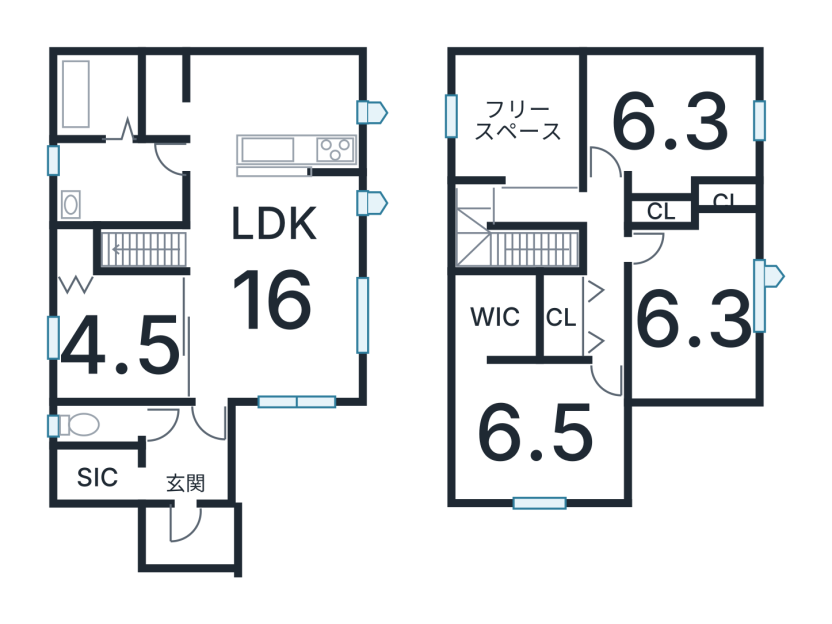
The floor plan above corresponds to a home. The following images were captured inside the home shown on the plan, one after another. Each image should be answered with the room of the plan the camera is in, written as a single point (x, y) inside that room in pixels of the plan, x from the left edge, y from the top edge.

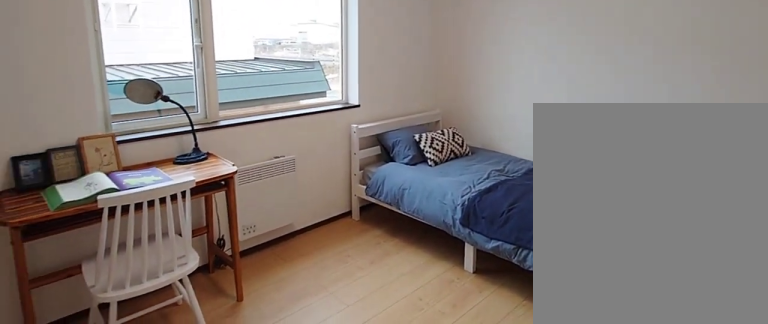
(691, 326)
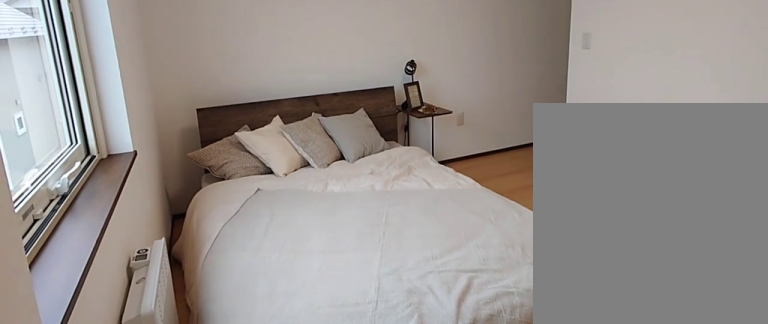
(537, 437)
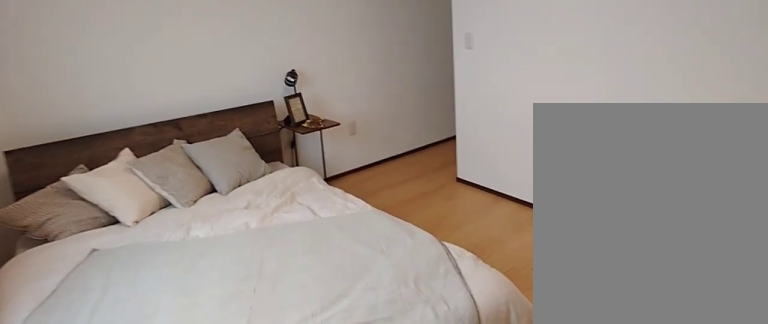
(537, 437)
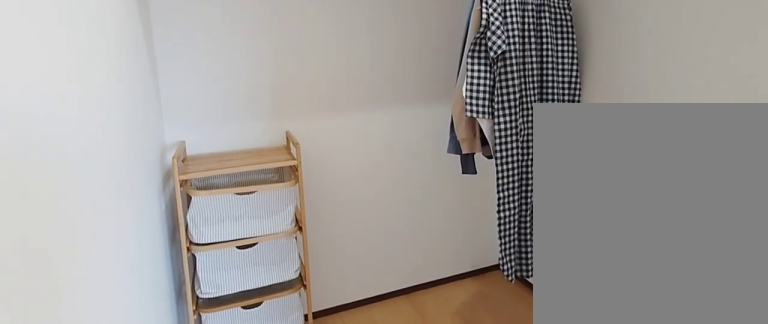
(489, 317)
